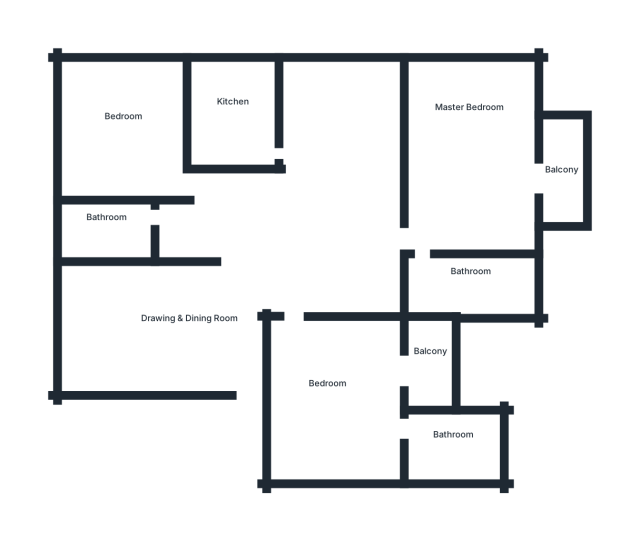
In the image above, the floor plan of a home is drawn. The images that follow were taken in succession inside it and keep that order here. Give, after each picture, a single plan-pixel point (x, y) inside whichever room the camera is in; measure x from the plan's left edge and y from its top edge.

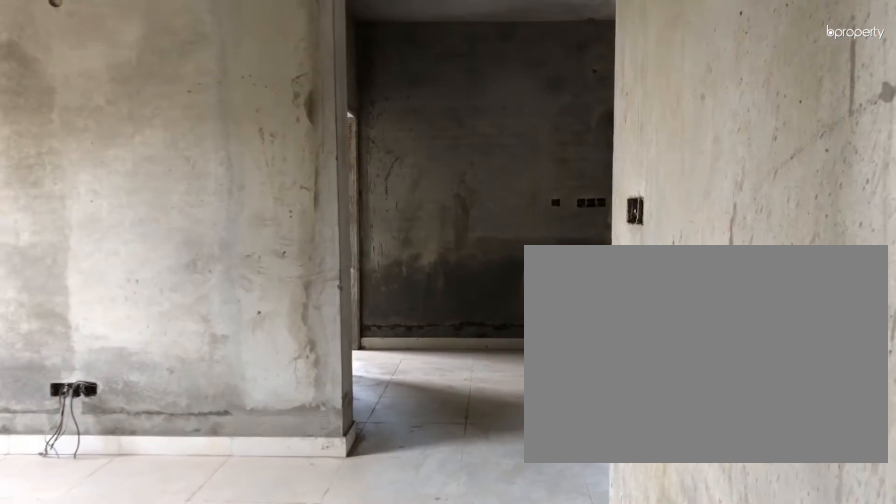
(187, 322)
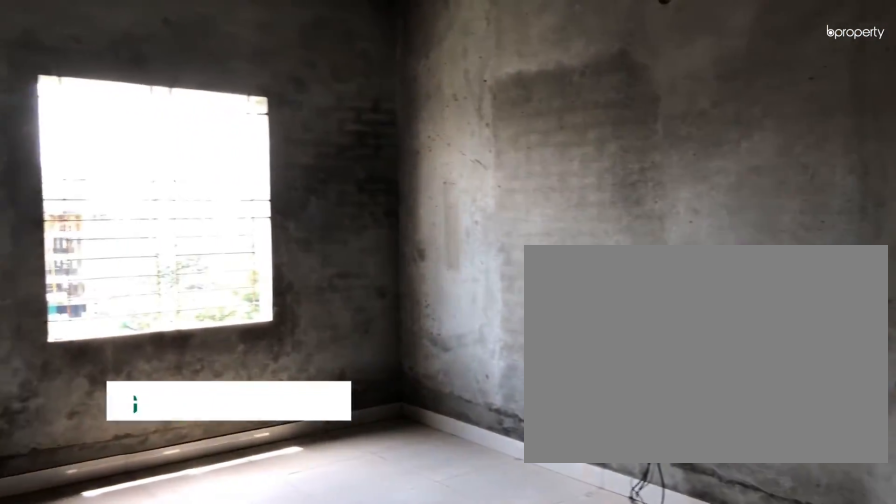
(187, 322)
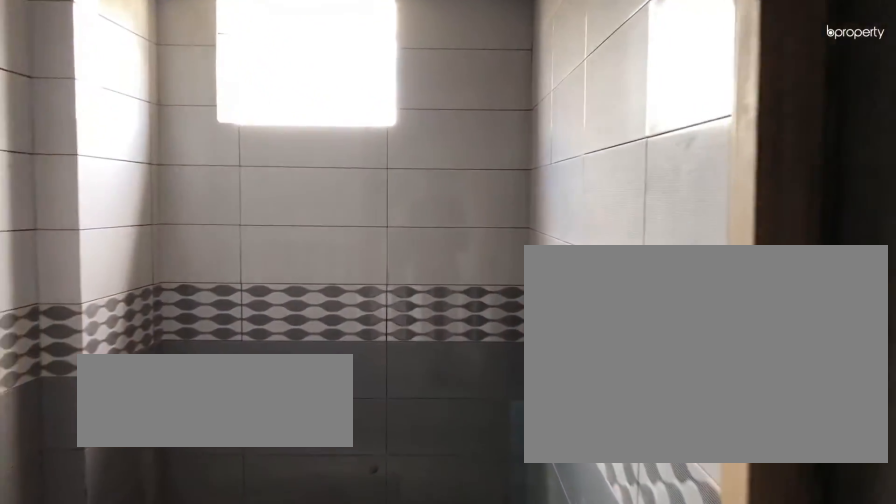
(96, 219)
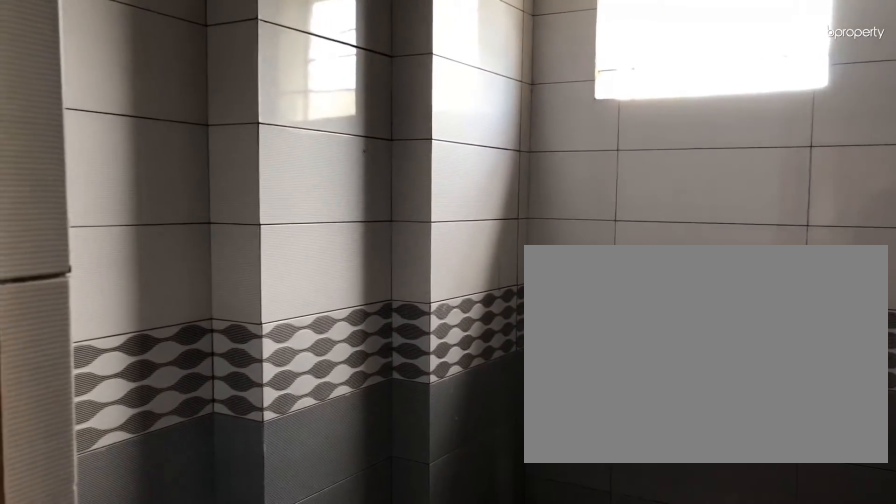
(96, 219)
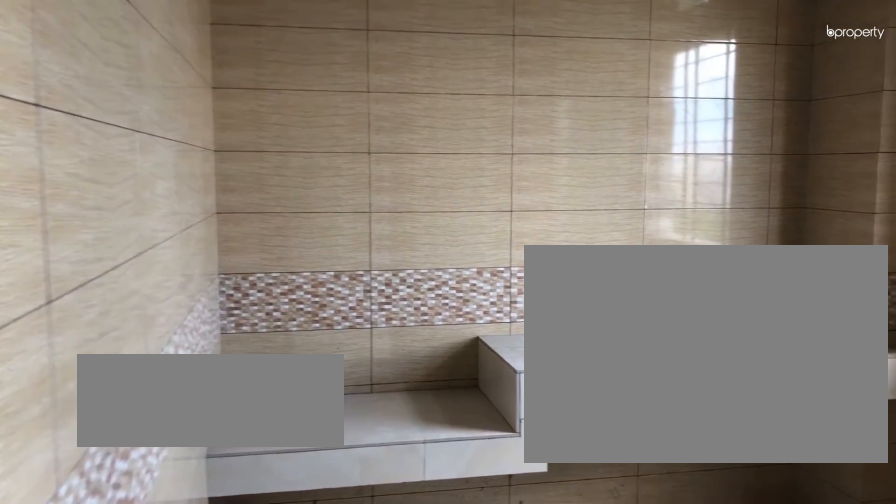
(235, 123)
